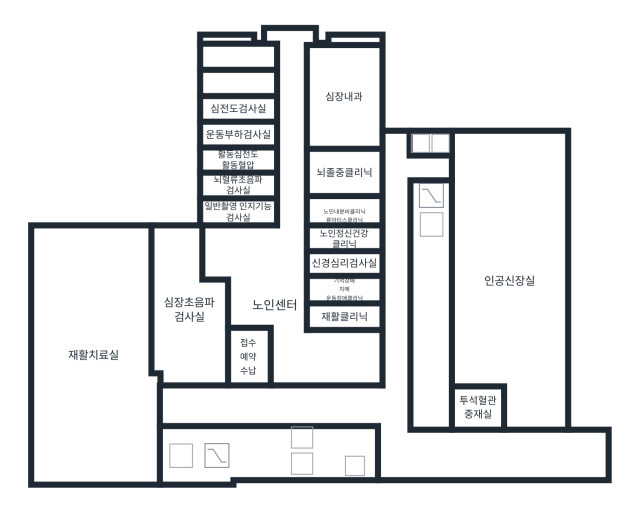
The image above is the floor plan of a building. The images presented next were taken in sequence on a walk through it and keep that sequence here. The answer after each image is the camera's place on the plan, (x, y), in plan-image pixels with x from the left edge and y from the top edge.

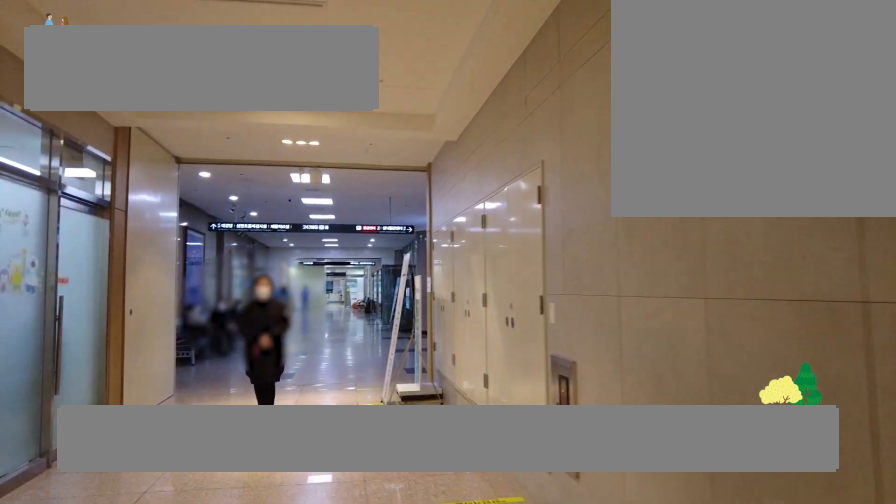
(432, 427)
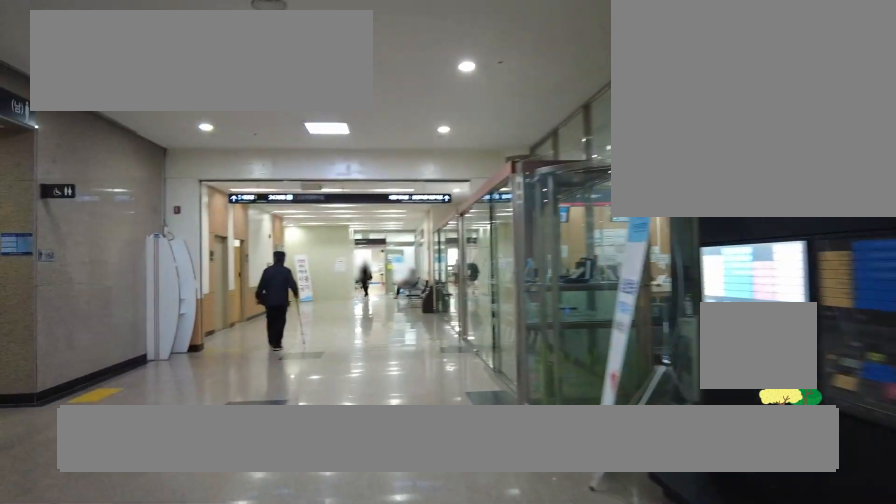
(313, 431)
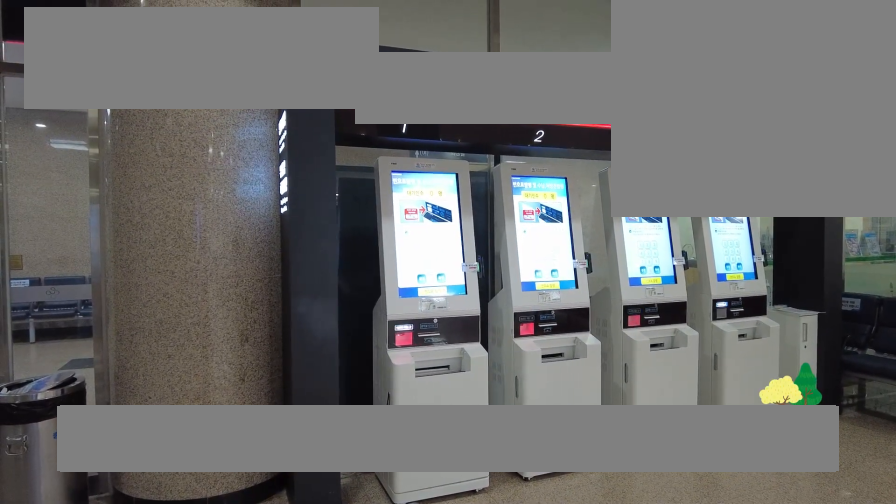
(303, 382)
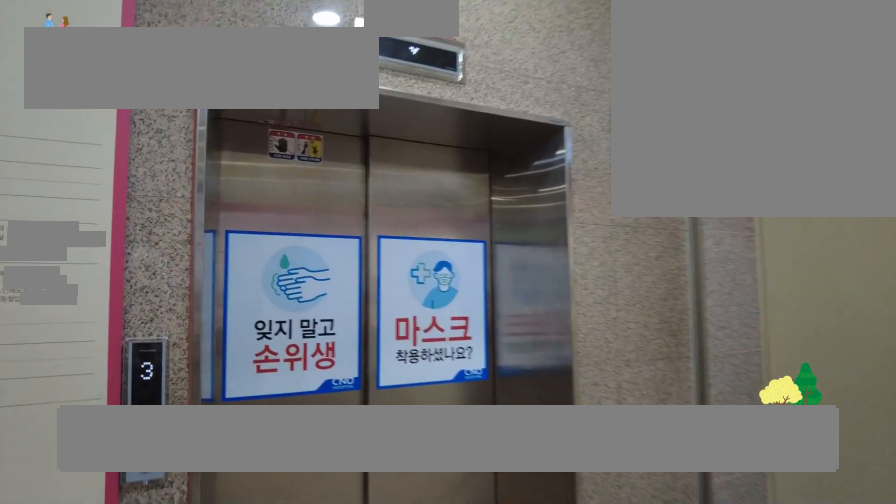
(406, 172)
